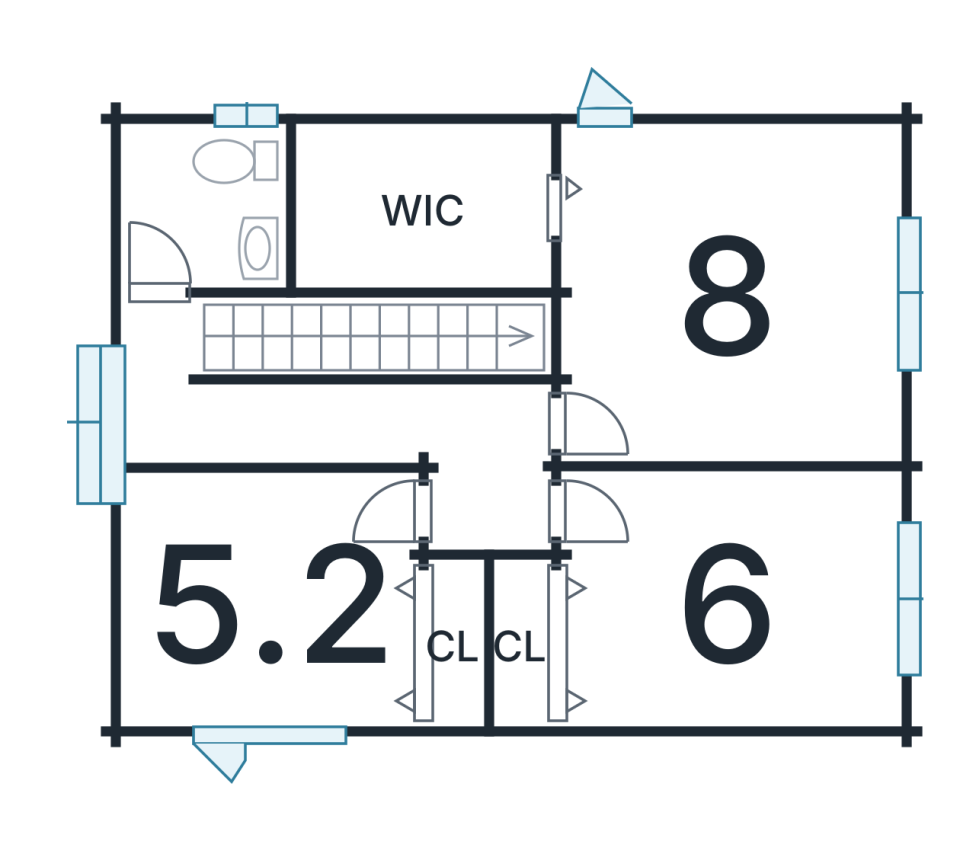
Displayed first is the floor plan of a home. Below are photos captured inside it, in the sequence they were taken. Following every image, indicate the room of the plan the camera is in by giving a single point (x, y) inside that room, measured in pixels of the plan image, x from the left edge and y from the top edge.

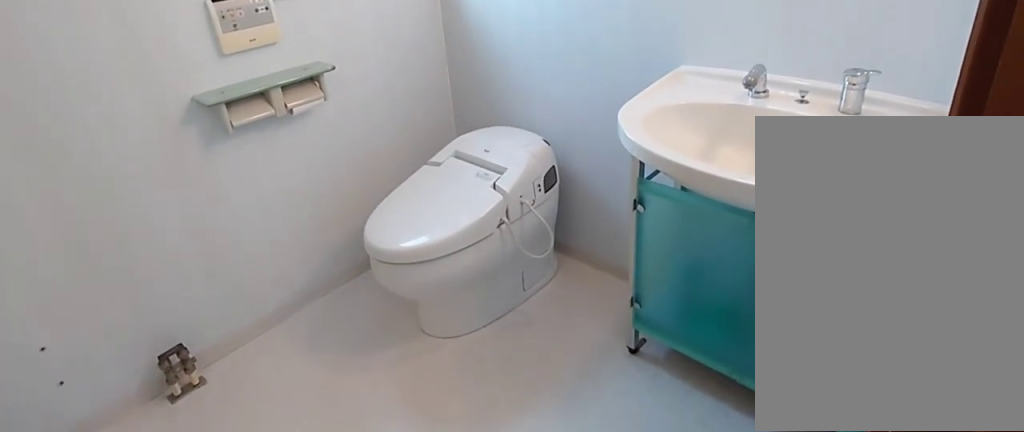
(194, 209)
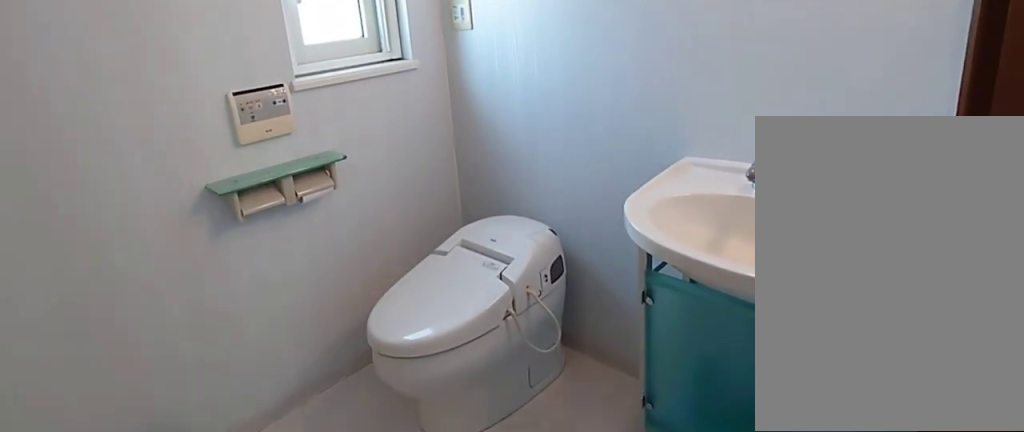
(194, 209)
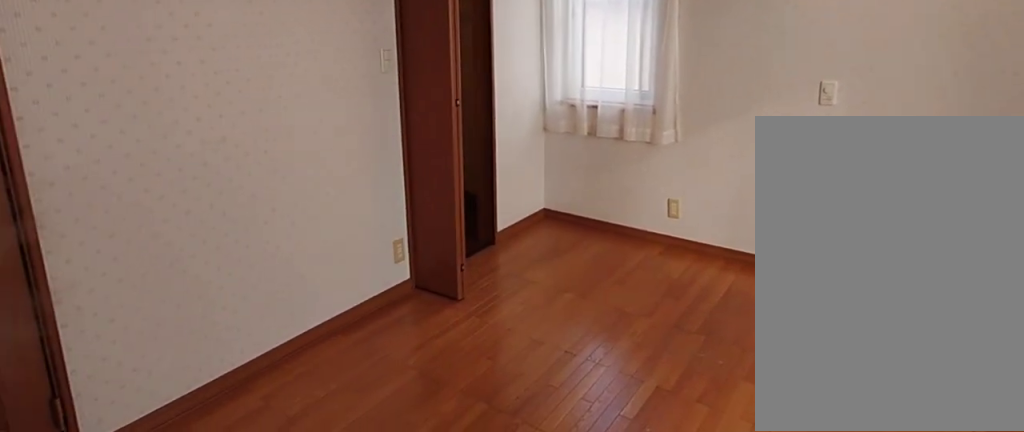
(722, 318)
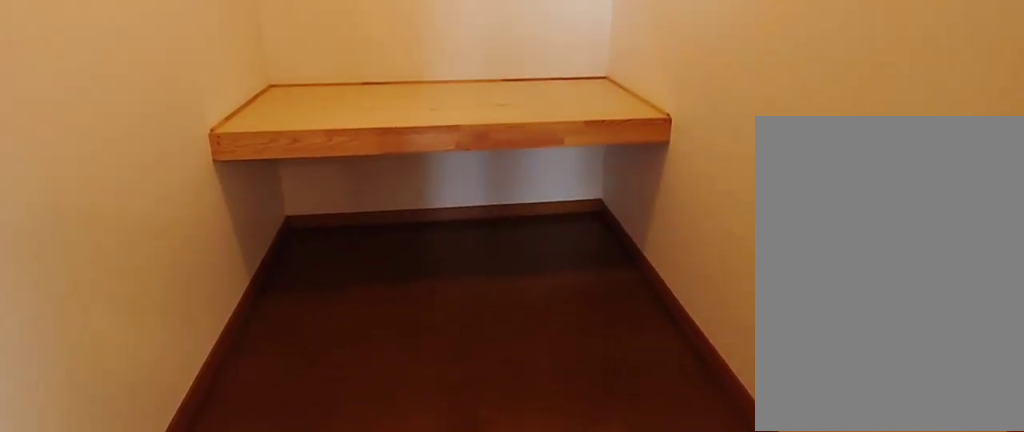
(426, 219)
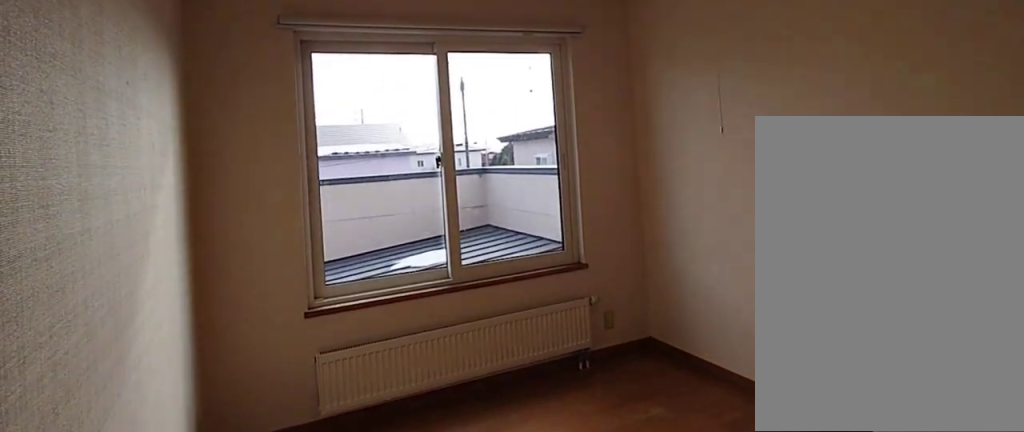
(730, 607)
